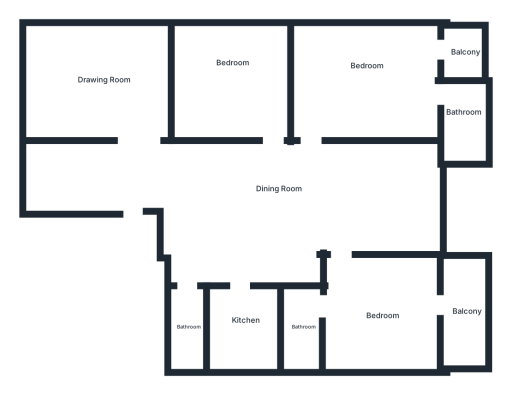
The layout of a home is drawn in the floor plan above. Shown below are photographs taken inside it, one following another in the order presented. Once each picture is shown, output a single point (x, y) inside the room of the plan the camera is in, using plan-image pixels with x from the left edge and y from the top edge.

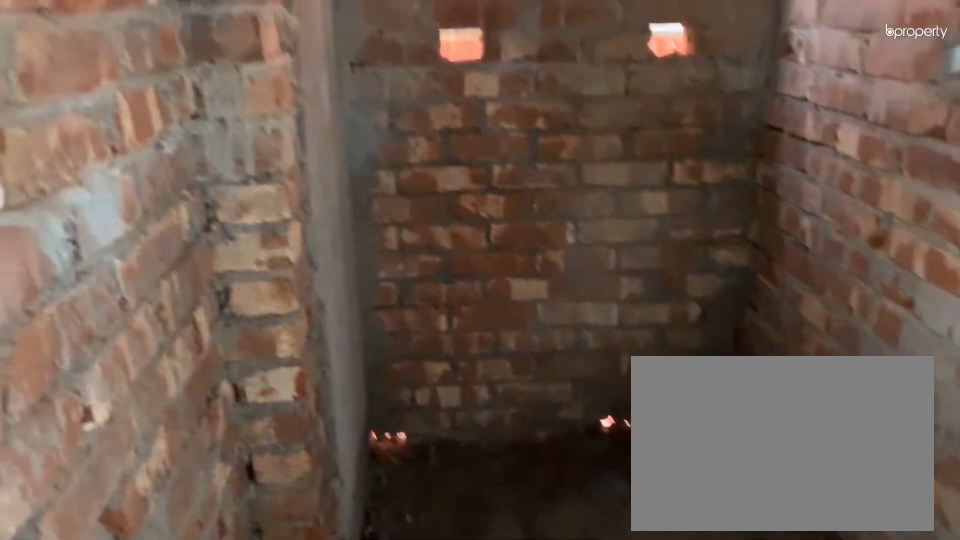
(303, 329)
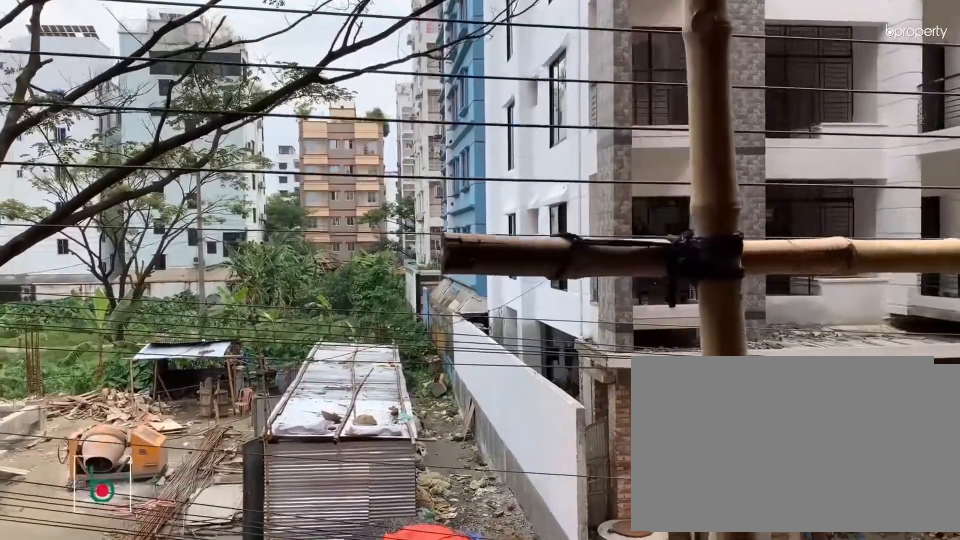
(456, 312)
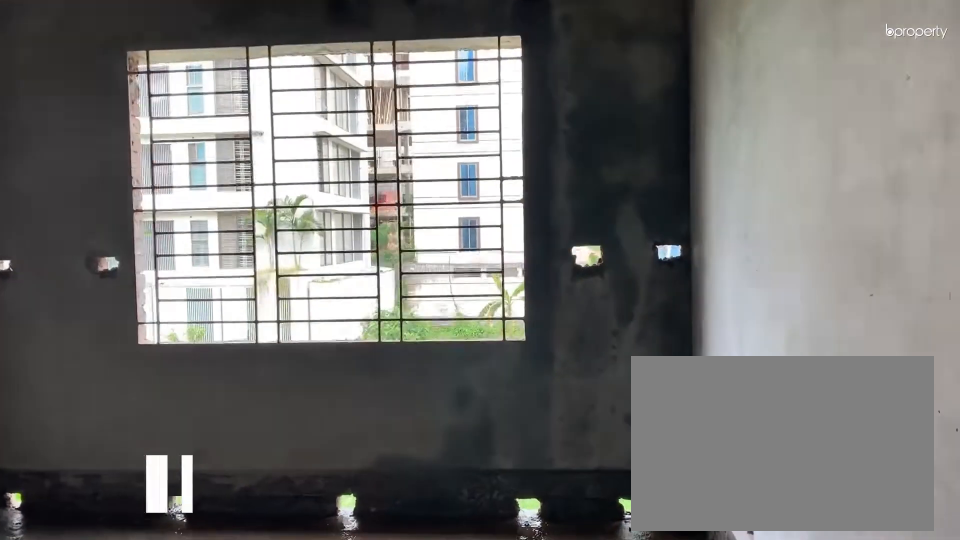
(252, 103)
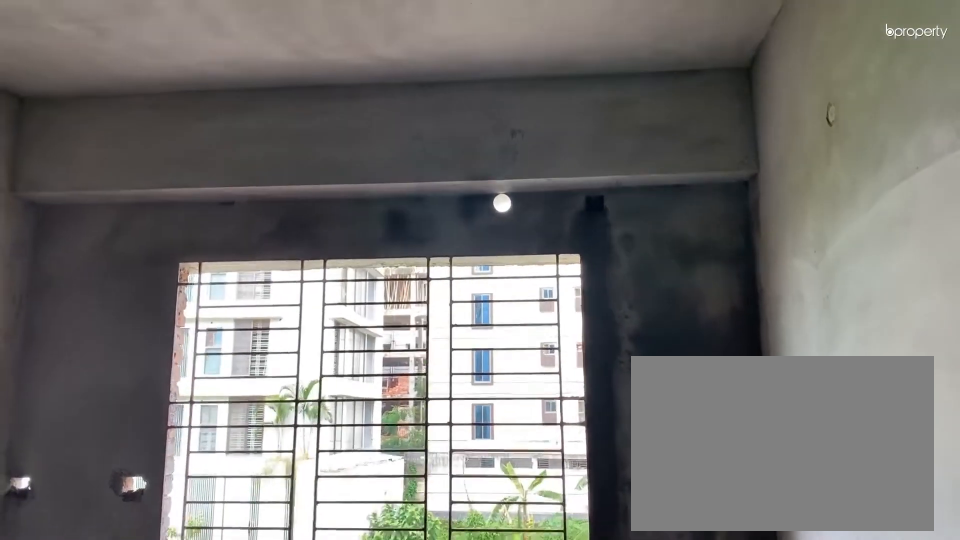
(227, 70)
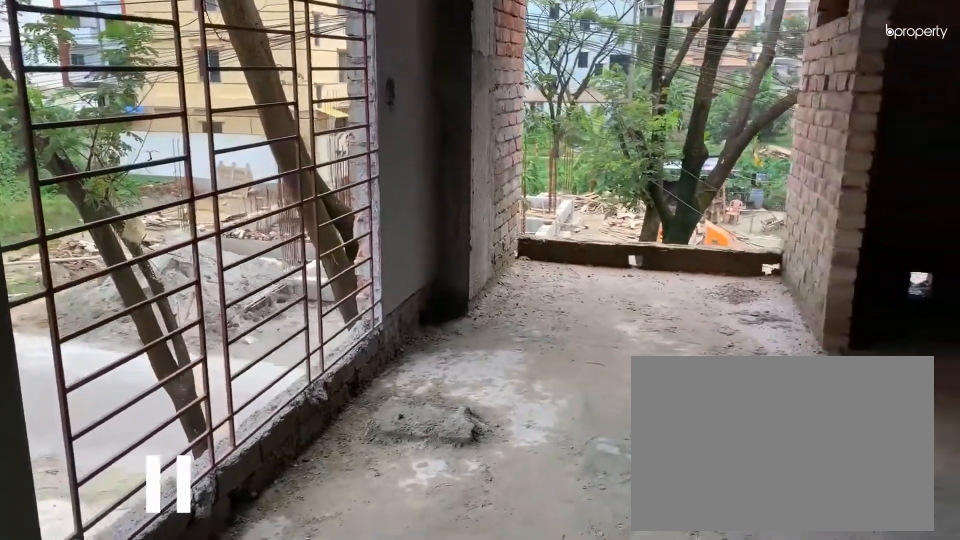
(368, 69)
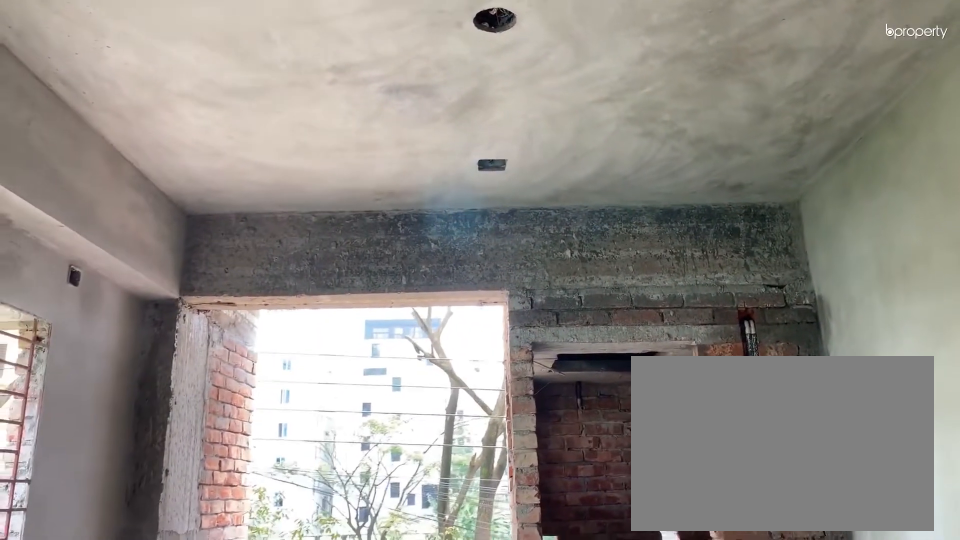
(368, 69)
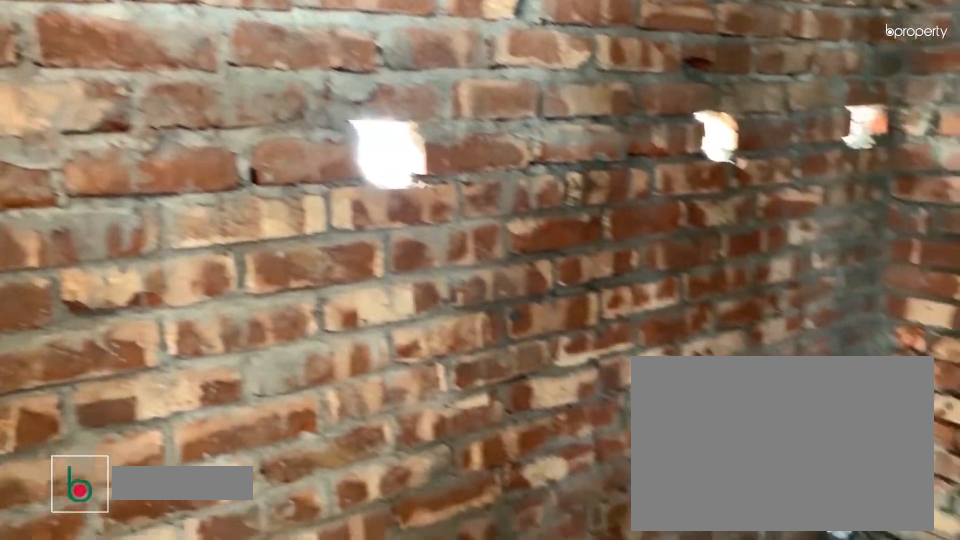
(464, 119)
